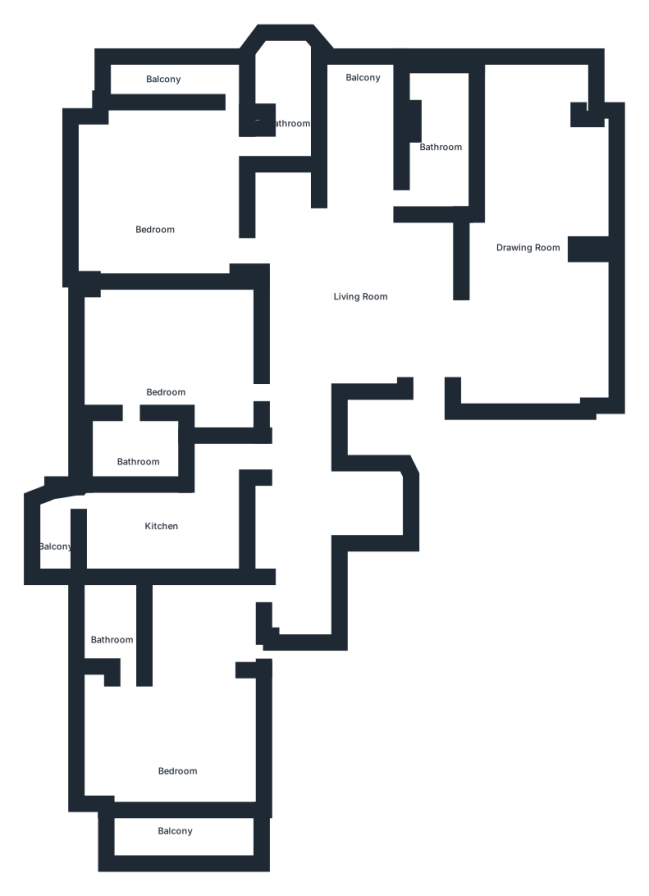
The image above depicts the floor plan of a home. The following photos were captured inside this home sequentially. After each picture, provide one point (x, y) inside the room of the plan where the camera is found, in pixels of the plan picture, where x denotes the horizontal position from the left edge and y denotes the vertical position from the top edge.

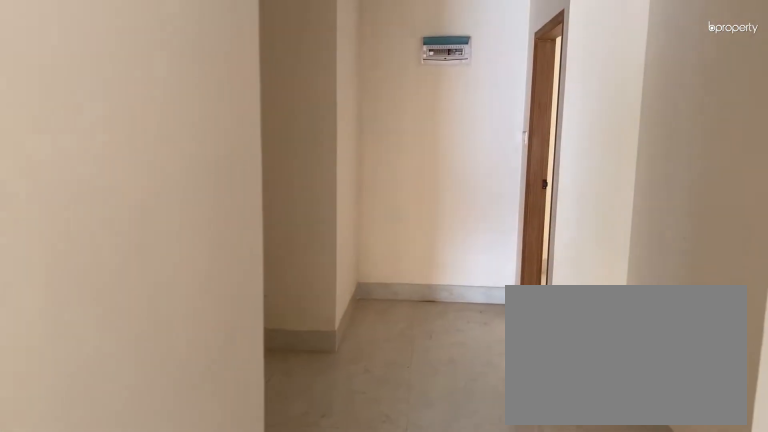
(366, 294)
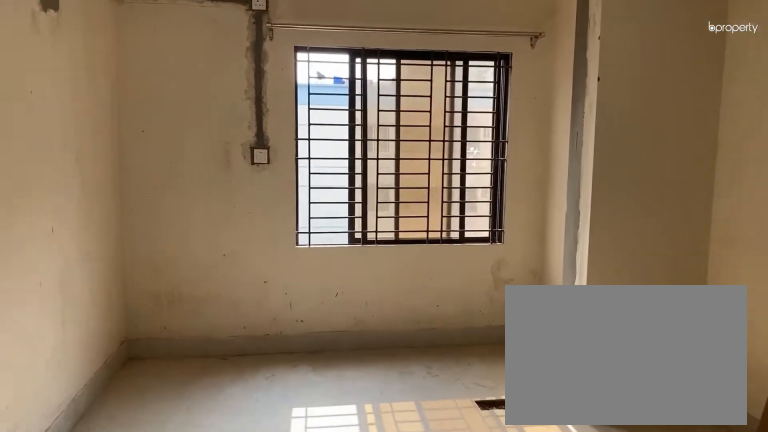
(527, 241)
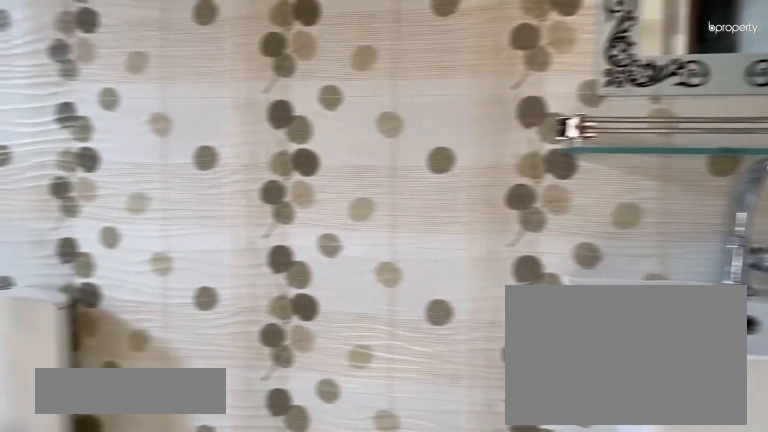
(442, 140)
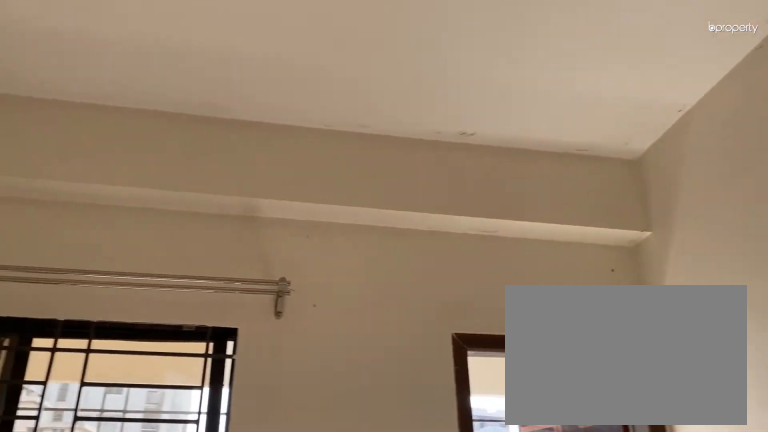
(159, 211)
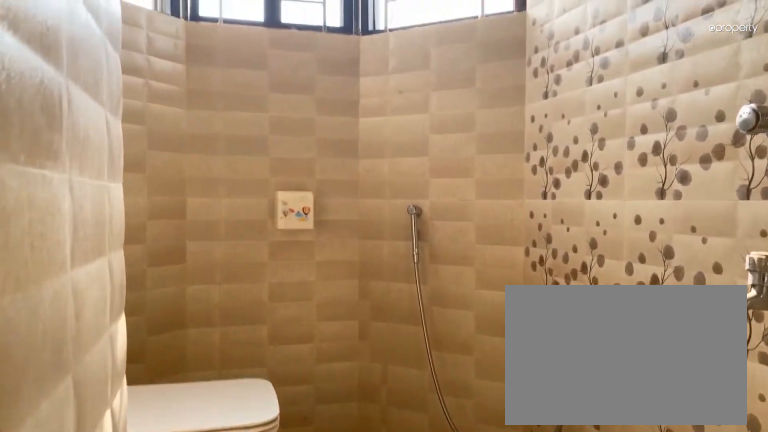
(294, 116)
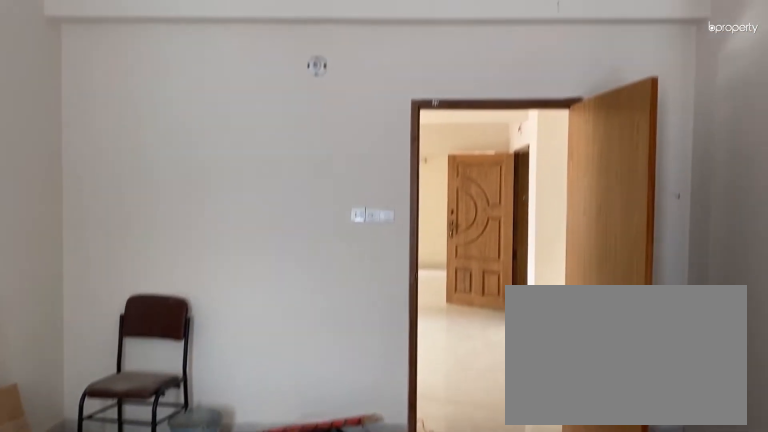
(165, 366)
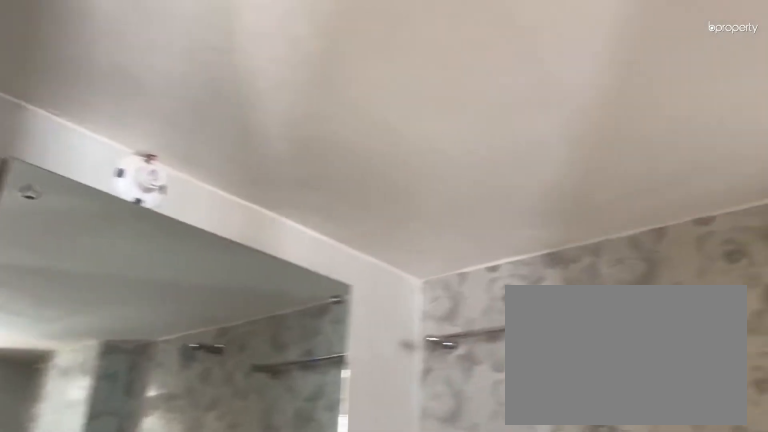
(133, 454)
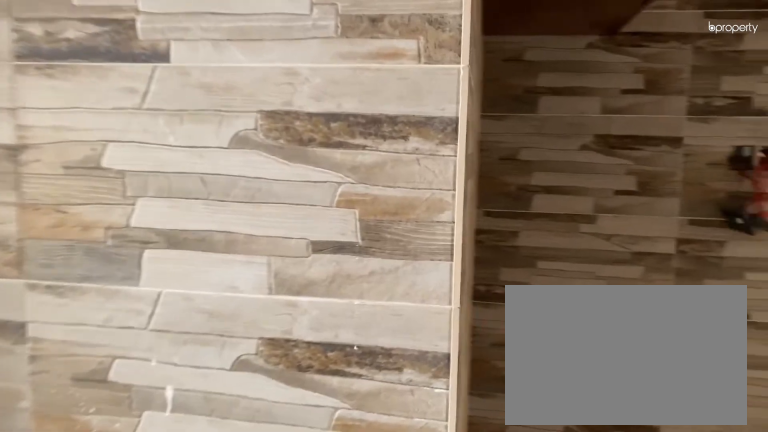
(156, 540)
